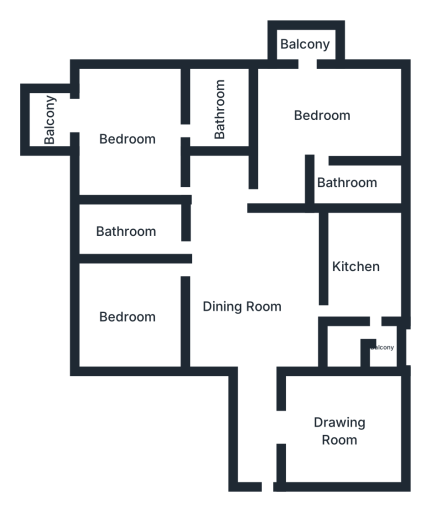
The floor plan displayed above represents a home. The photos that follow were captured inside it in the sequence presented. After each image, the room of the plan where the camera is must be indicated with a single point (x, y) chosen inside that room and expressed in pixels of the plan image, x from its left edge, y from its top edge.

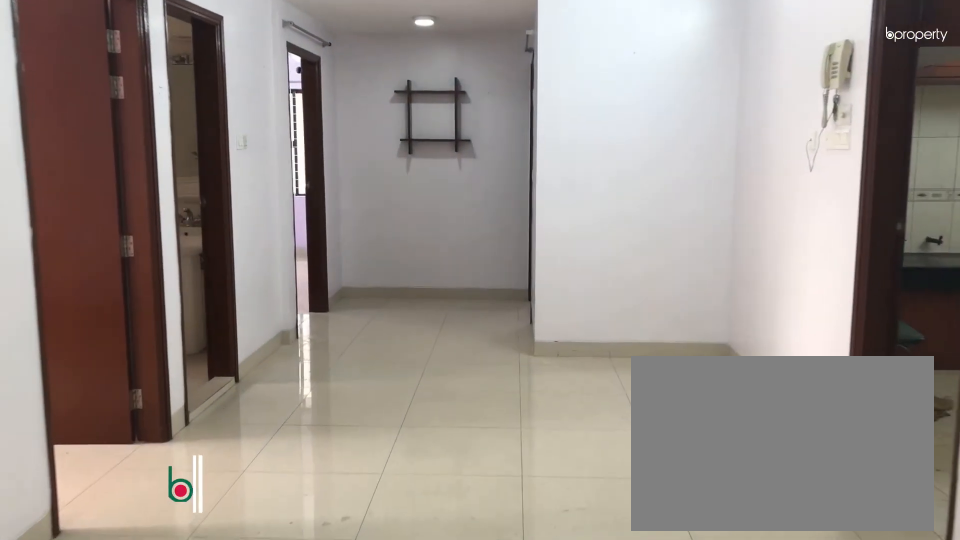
(241, 308)
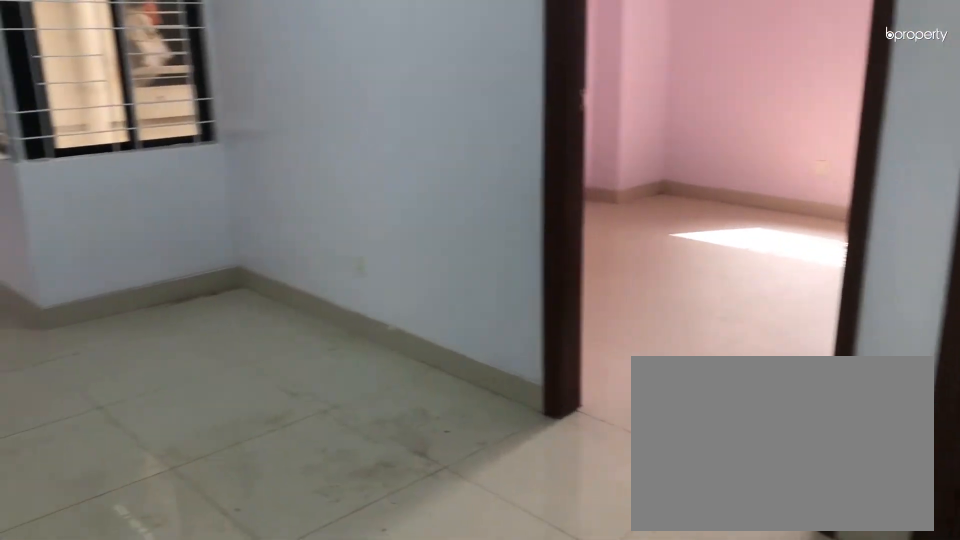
(241, 308)
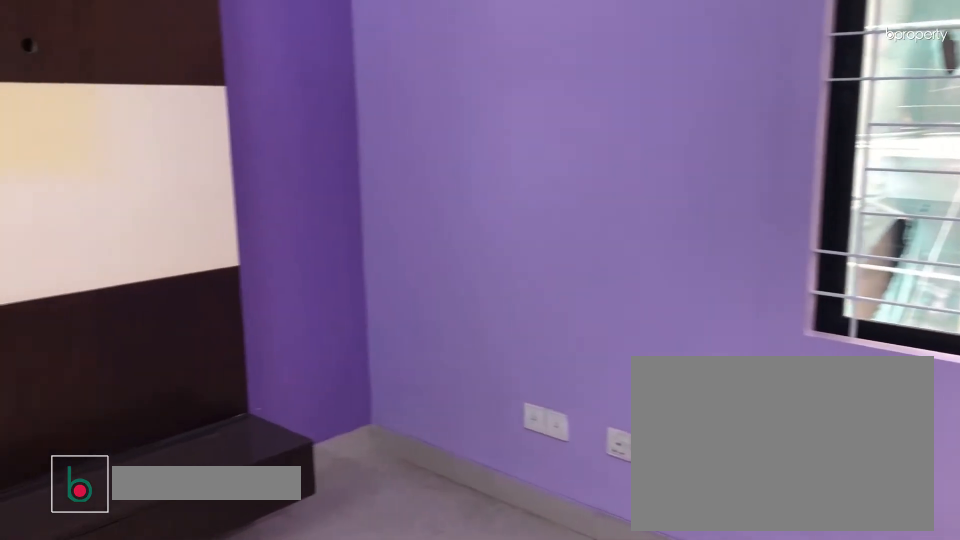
(341, 430)
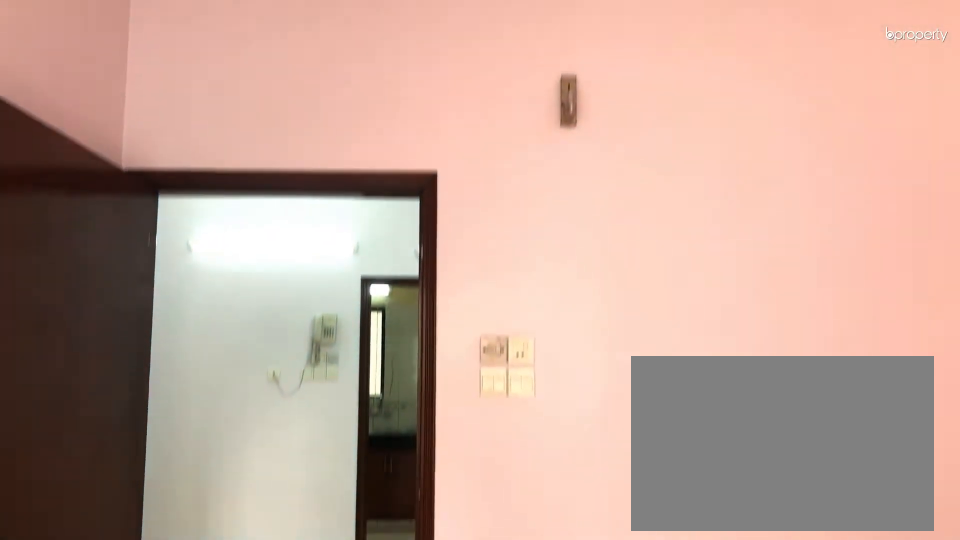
(125, 315)
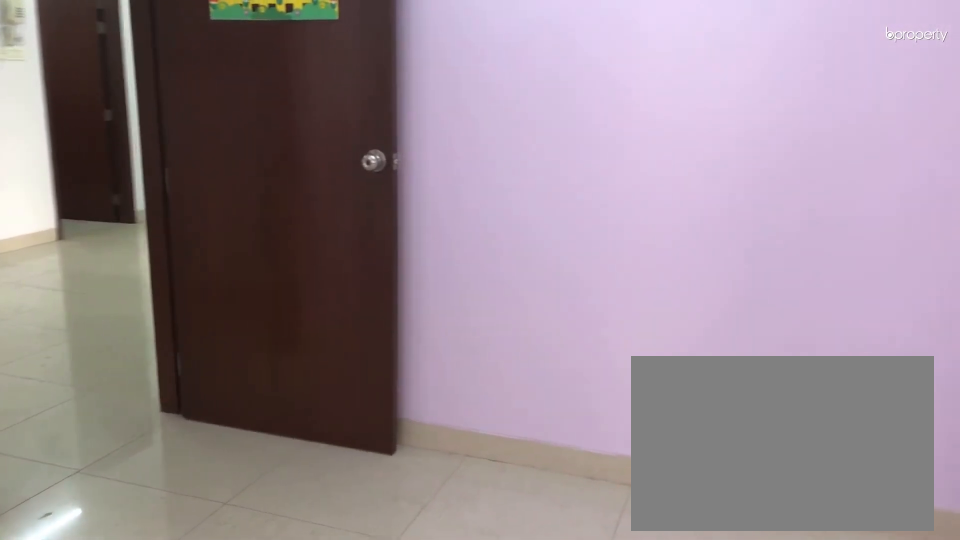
(127, 140)
